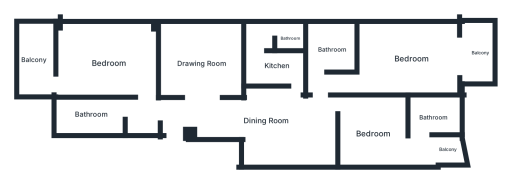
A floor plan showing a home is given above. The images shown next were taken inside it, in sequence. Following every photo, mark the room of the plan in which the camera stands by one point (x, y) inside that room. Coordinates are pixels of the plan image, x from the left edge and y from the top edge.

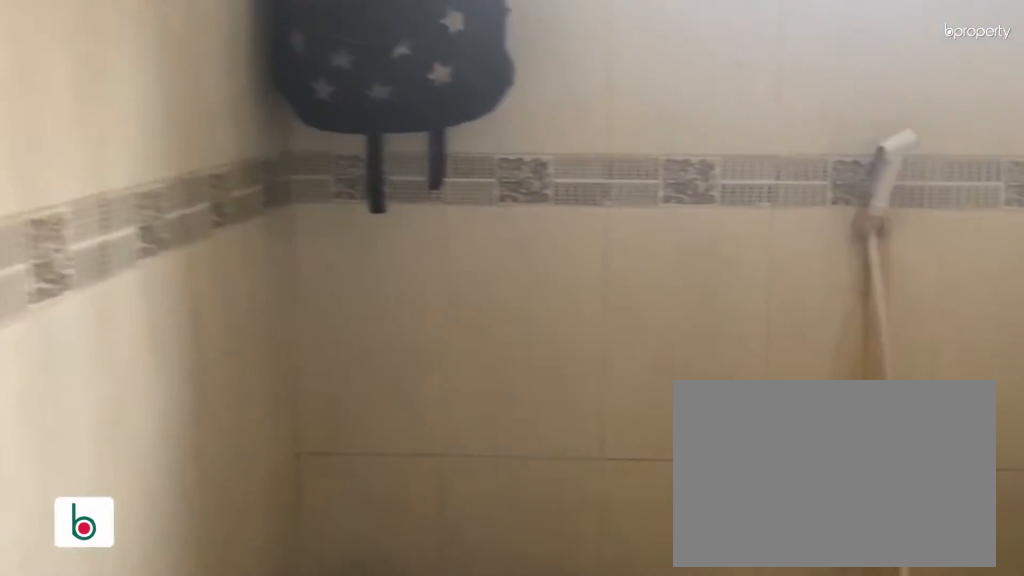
(332, 49)
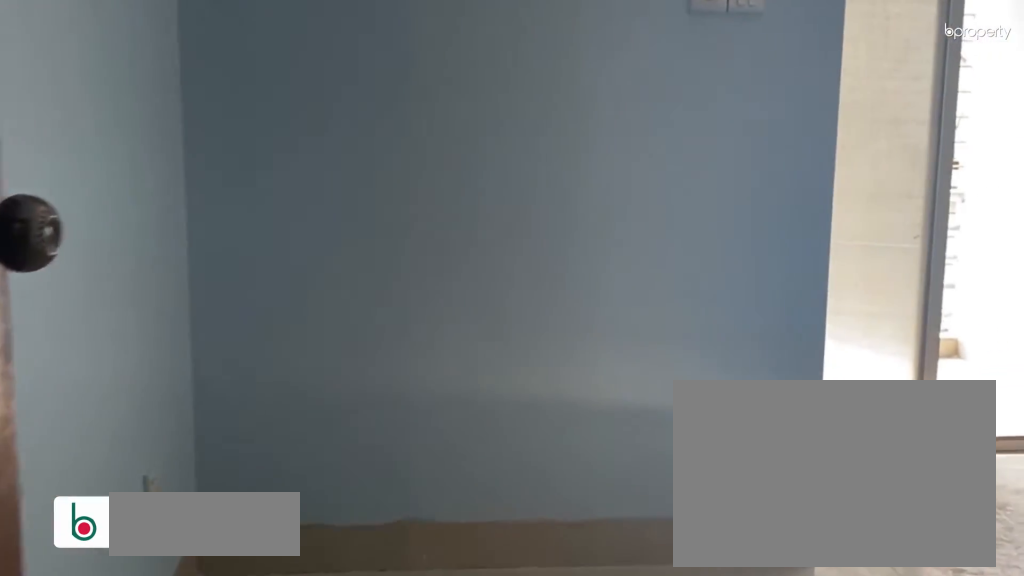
(374, 134)
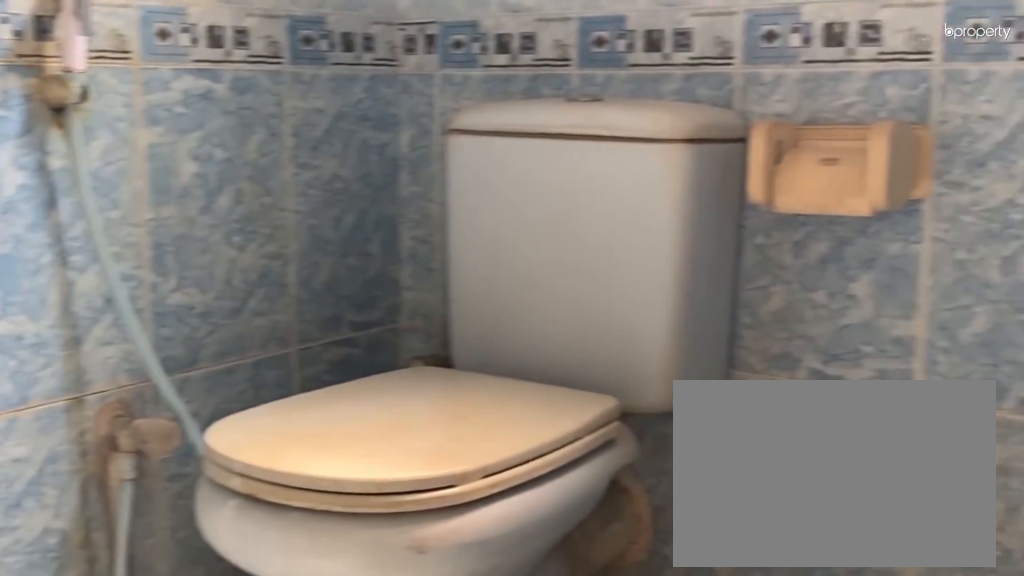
(433, 118)
